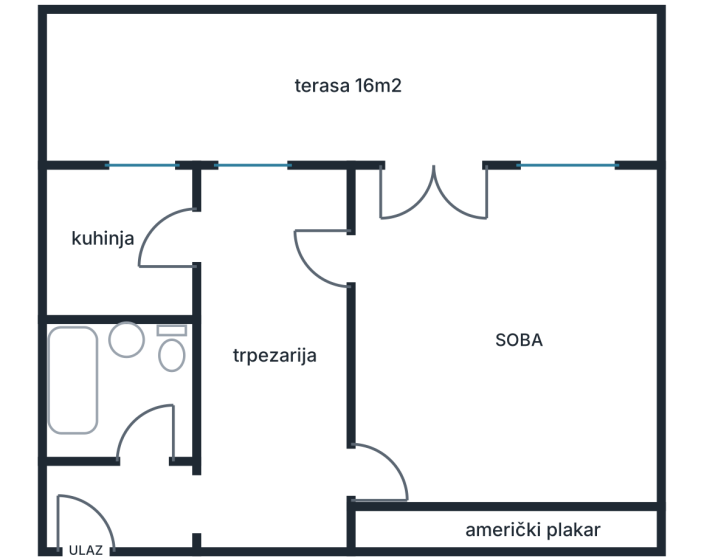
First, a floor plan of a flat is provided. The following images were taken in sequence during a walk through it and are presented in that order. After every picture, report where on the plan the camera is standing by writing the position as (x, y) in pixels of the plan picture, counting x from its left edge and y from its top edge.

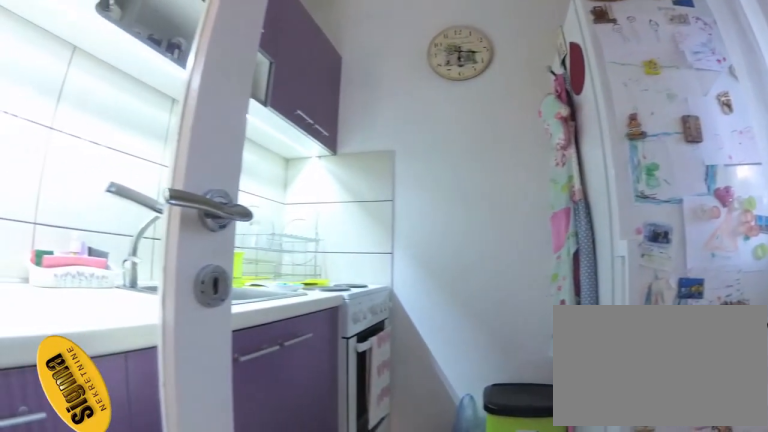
(175, 236)
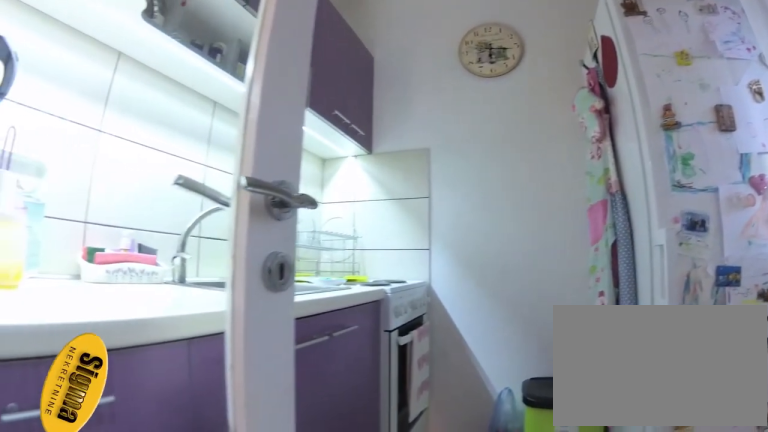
(172, 233)
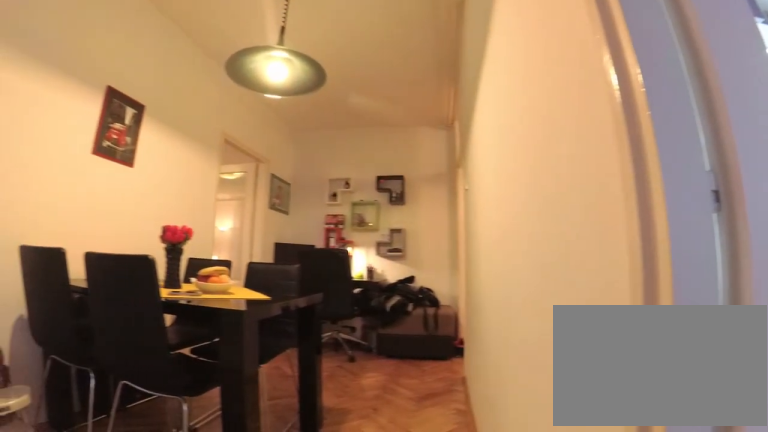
(208, 205)
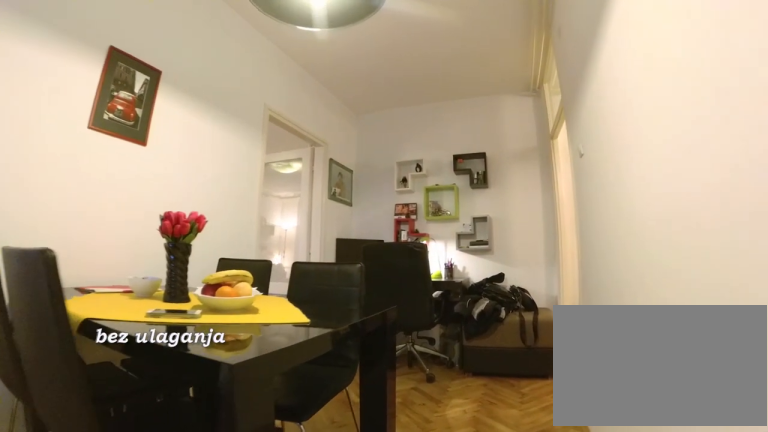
(237, 244)
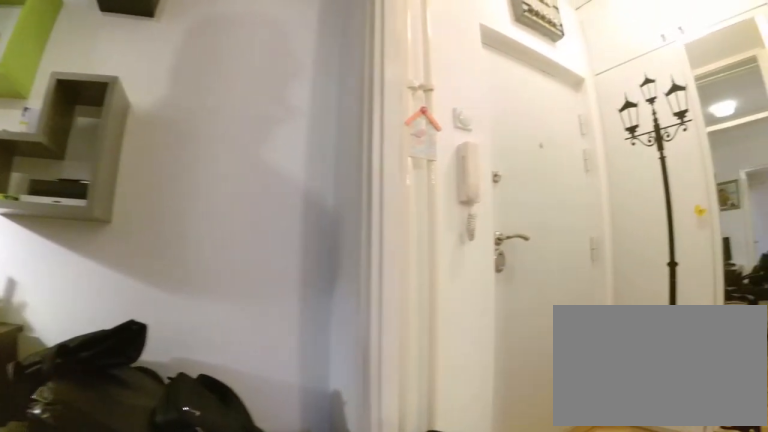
(244, 460)
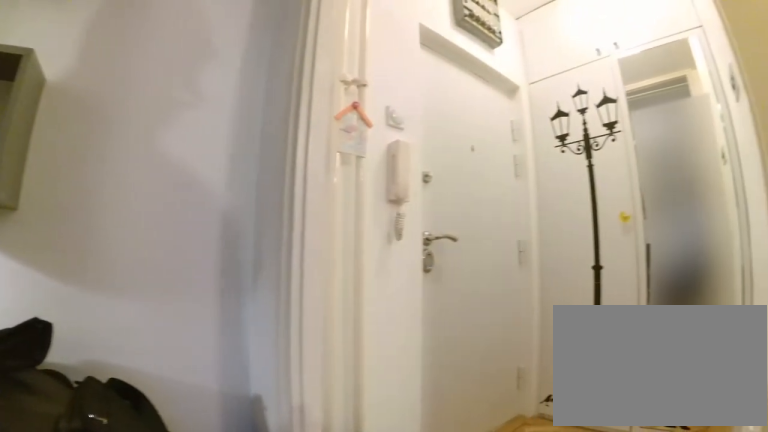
(244, 466)
